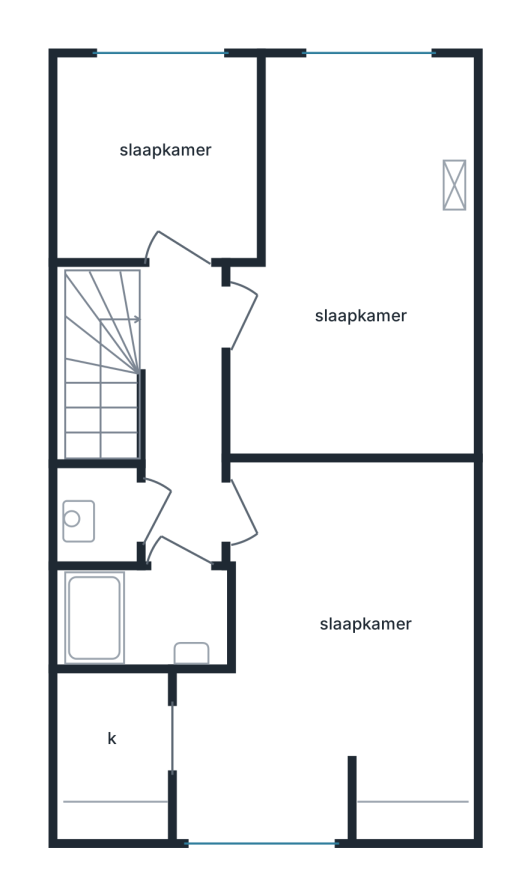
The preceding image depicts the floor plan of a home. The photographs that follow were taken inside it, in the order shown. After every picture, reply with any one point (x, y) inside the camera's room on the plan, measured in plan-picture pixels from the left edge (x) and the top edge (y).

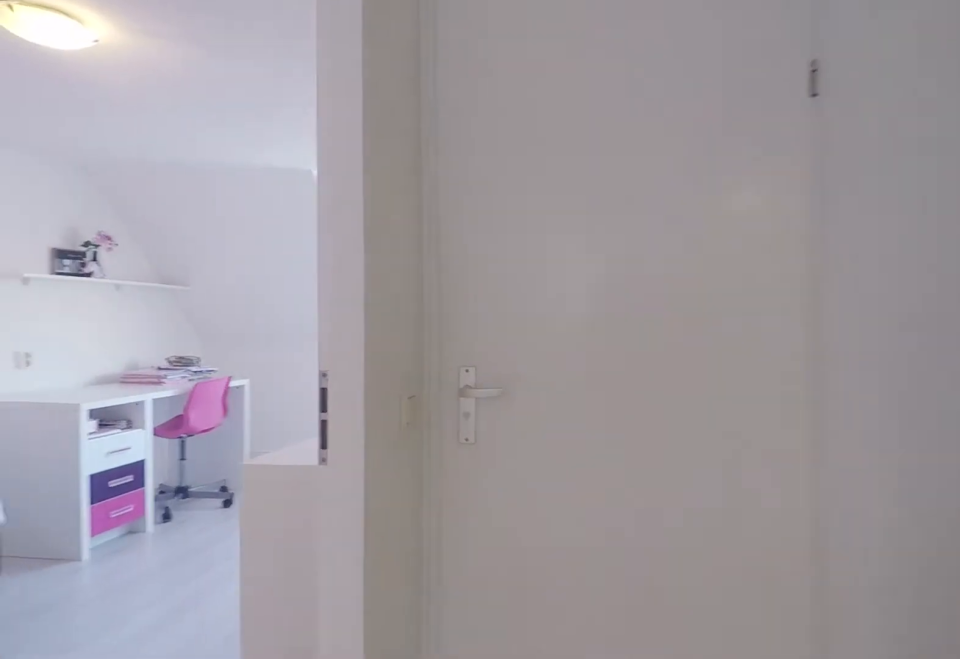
(182, 416)
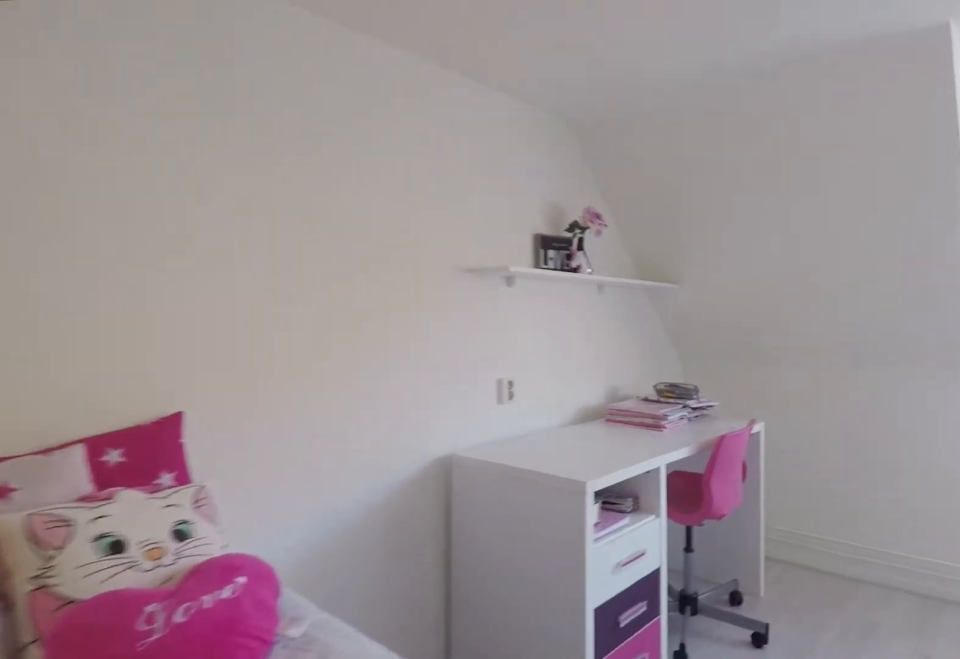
(334, 651)
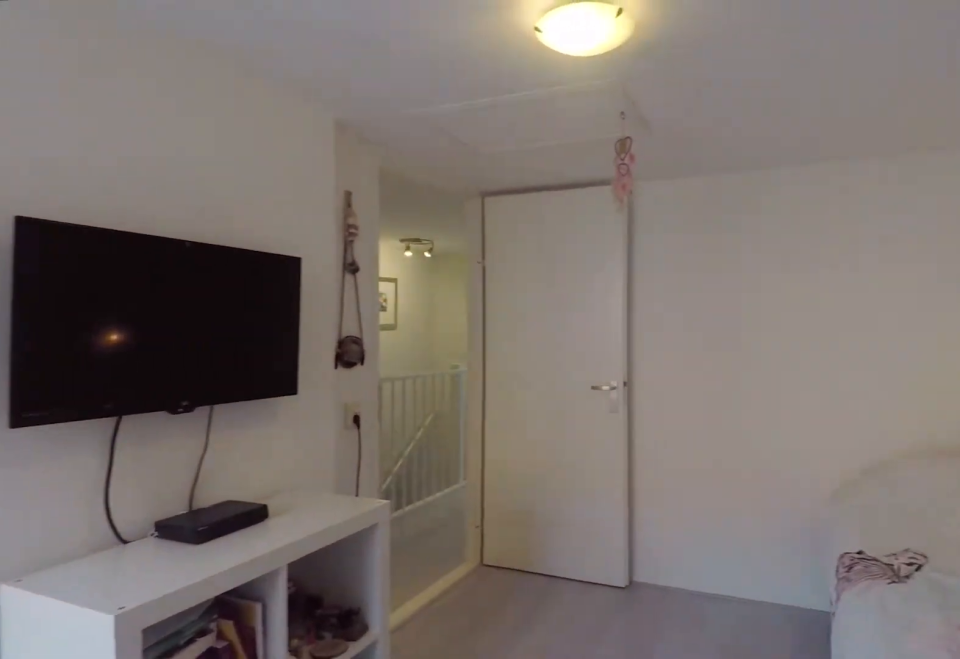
(334, 651)
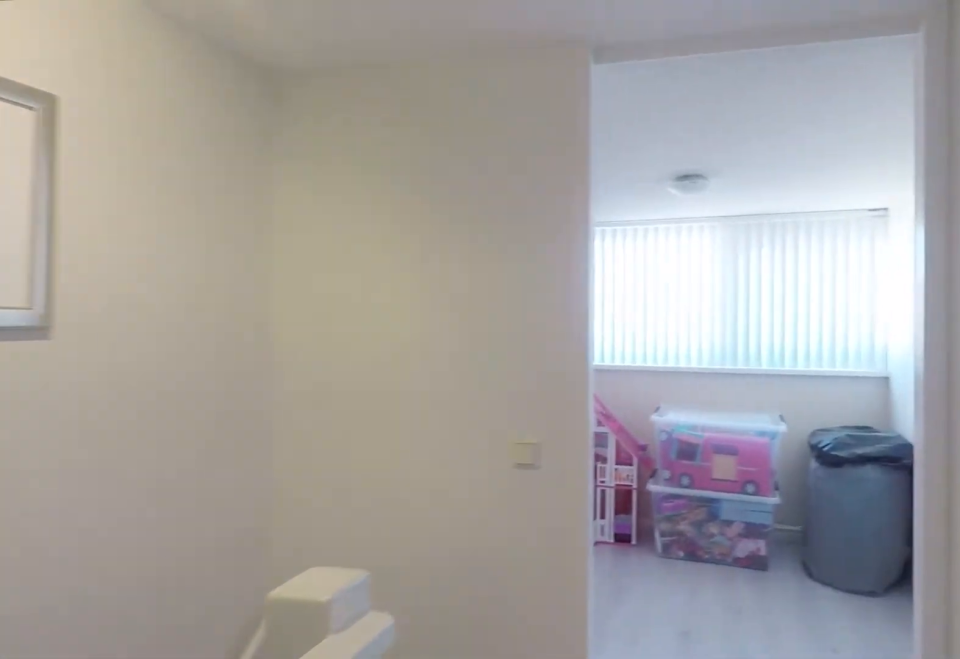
(182, 416)
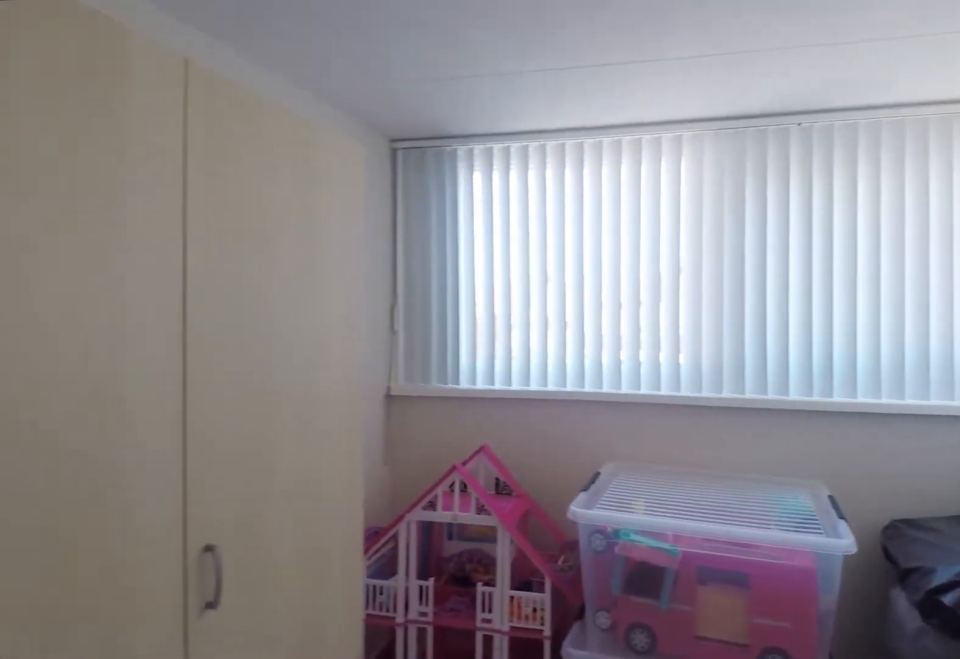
(160, 163)
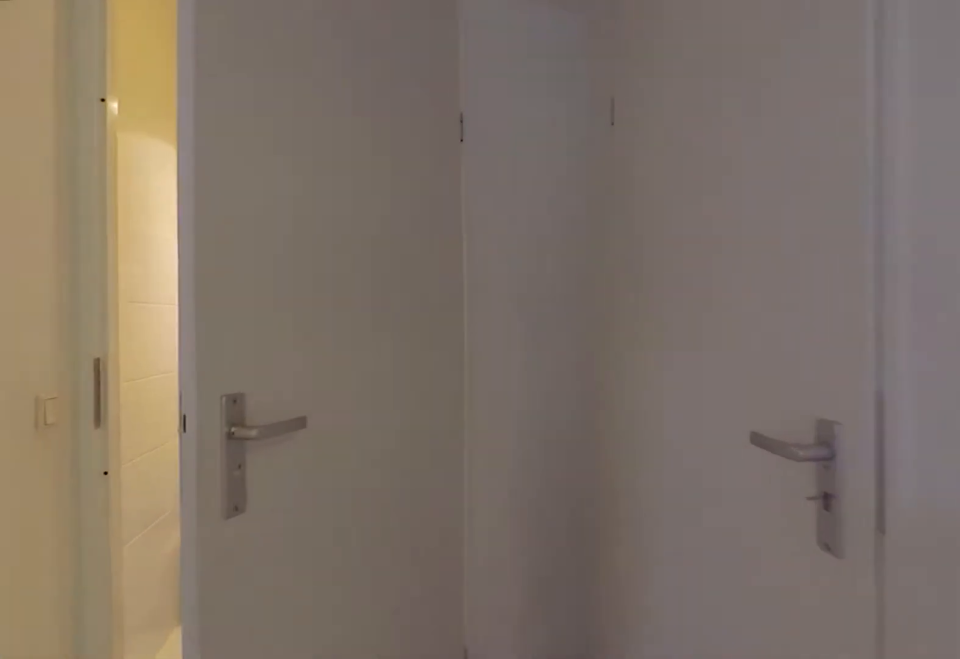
(182, 416)
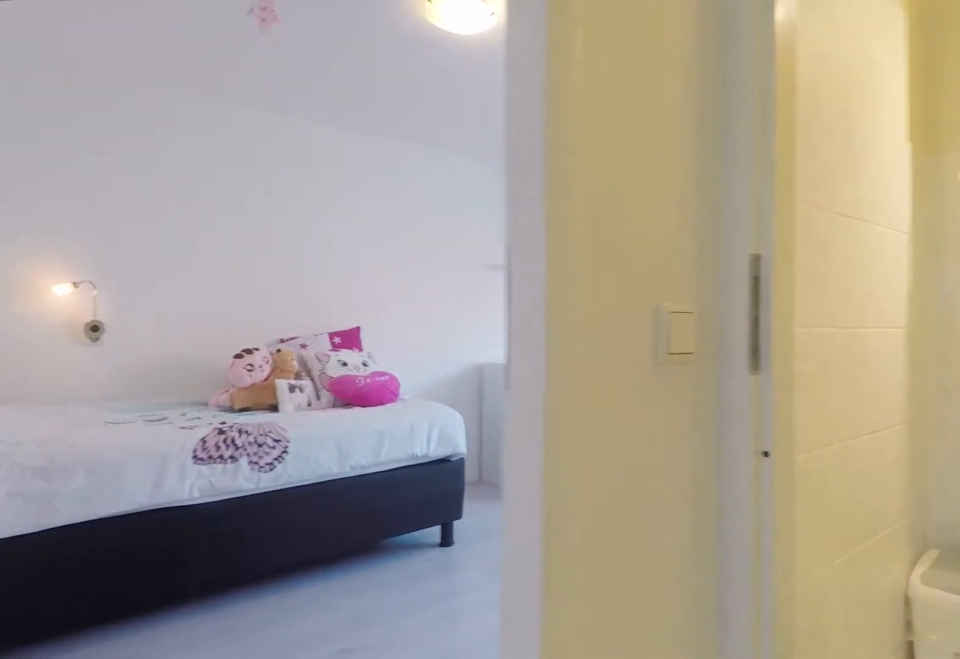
(182, 416)
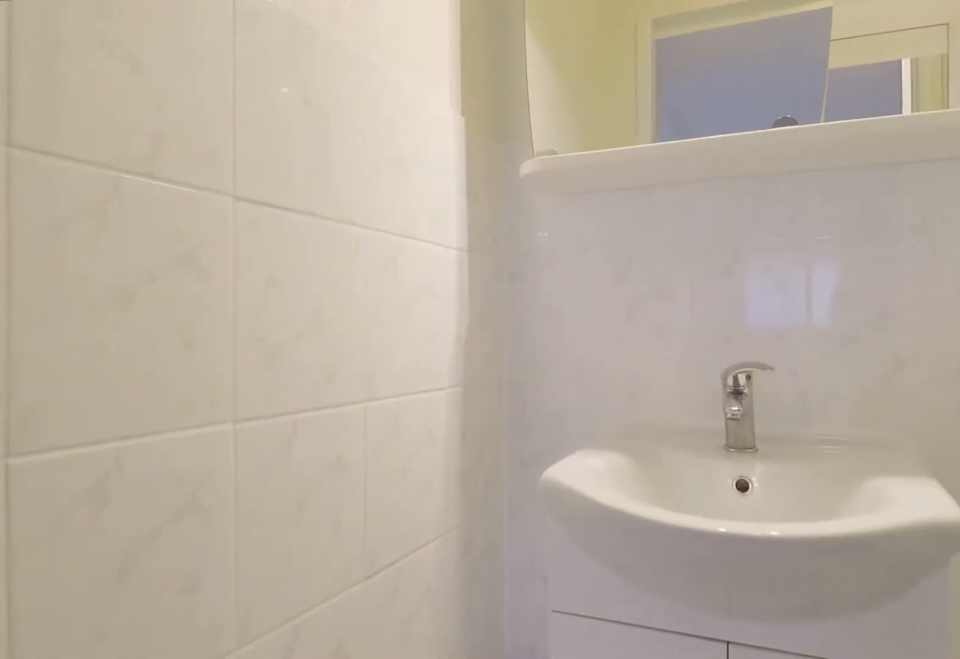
(141, 617)
